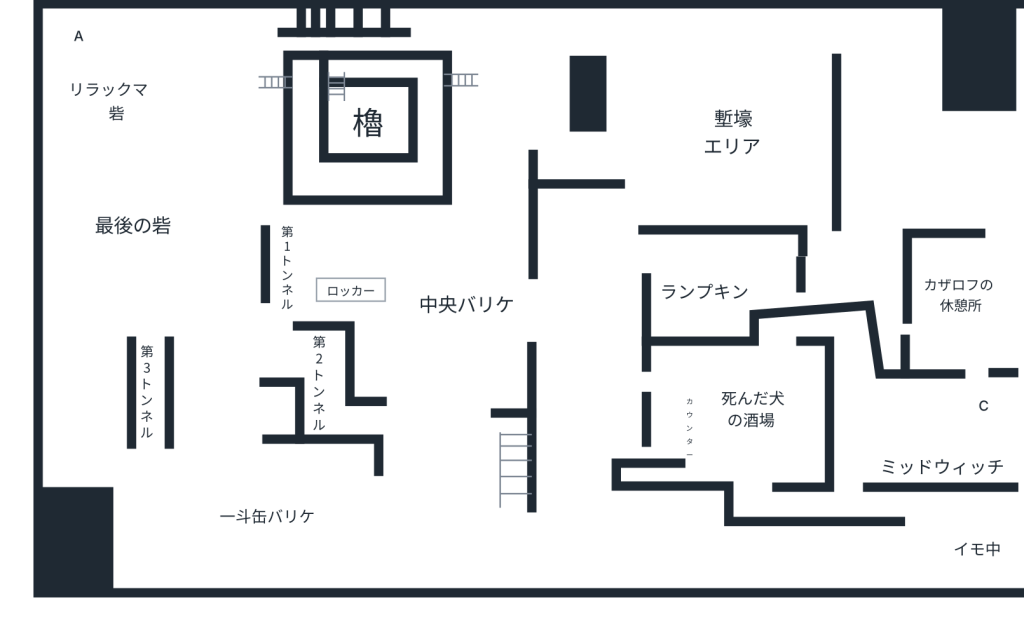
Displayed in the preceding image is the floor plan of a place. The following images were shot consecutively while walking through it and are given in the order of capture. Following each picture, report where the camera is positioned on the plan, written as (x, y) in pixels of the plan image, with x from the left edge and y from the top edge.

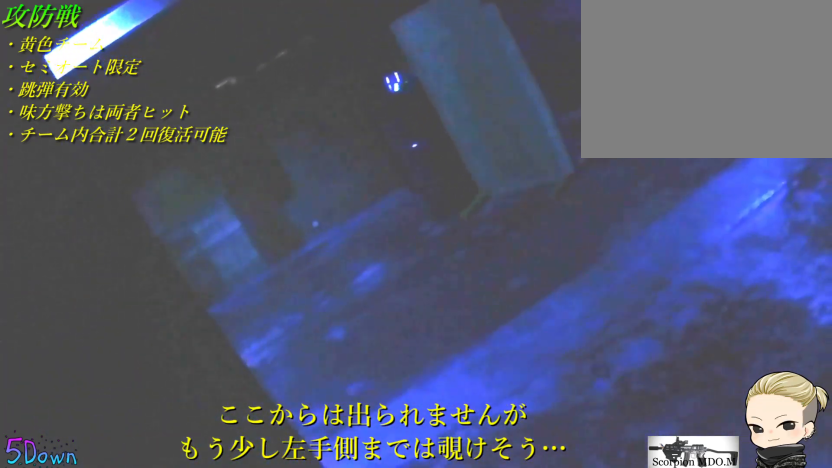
(363, 418)
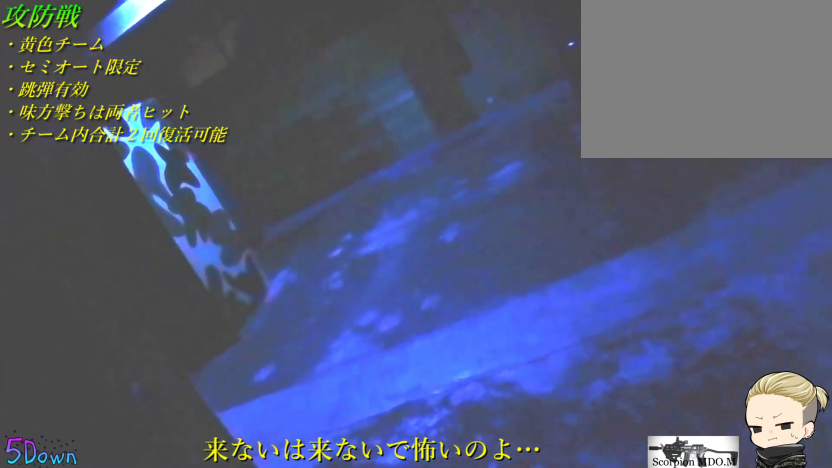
(363, 417)
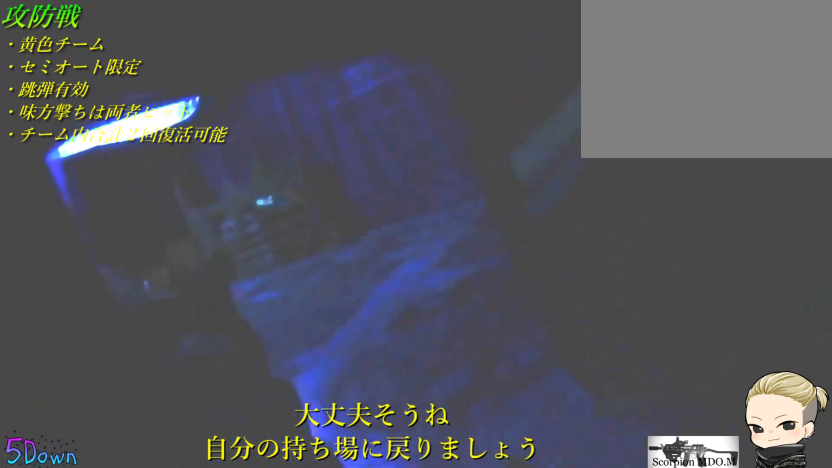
(328, 413)
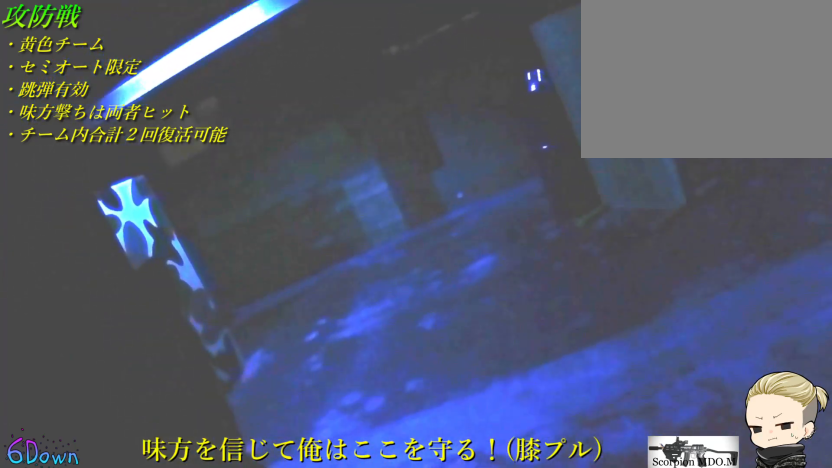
(363, 417)
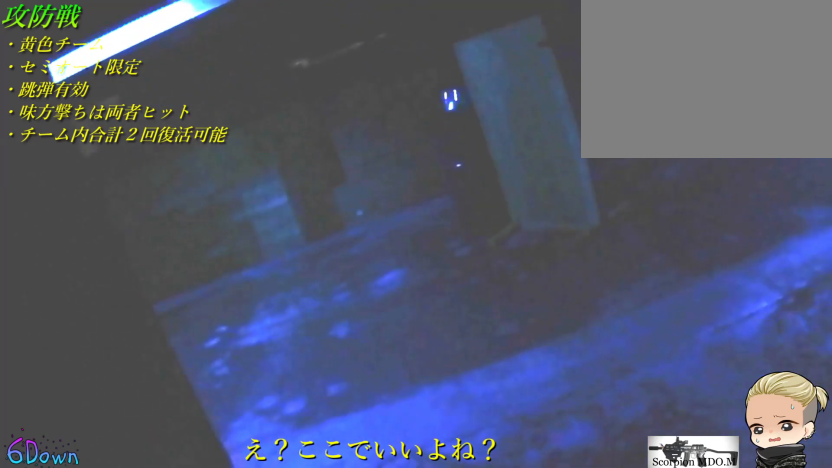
(363, 417)
